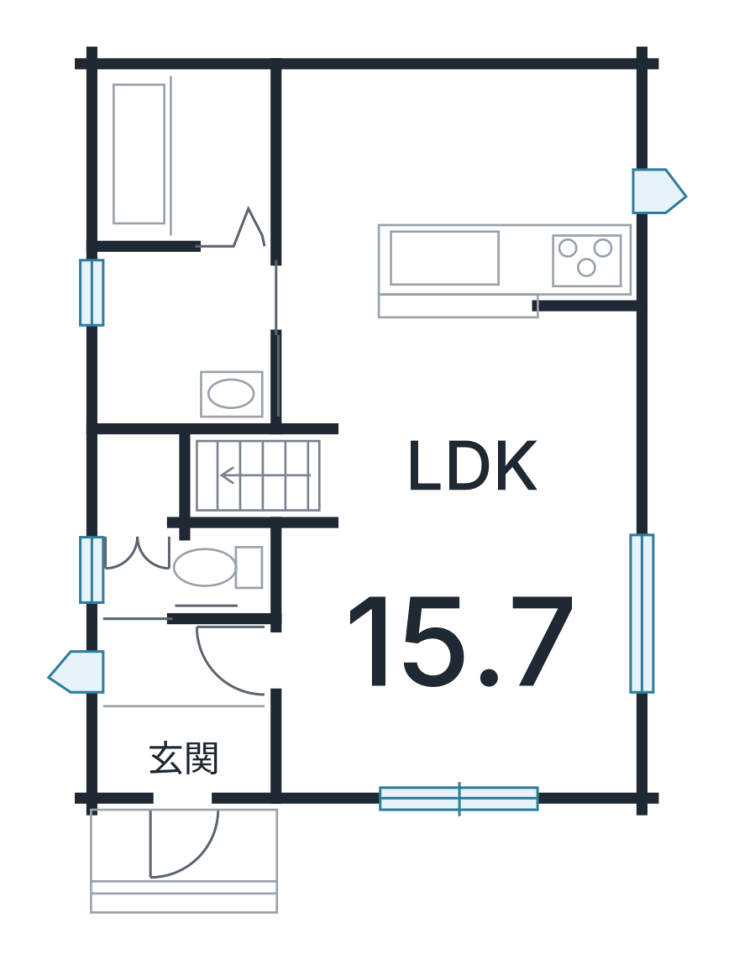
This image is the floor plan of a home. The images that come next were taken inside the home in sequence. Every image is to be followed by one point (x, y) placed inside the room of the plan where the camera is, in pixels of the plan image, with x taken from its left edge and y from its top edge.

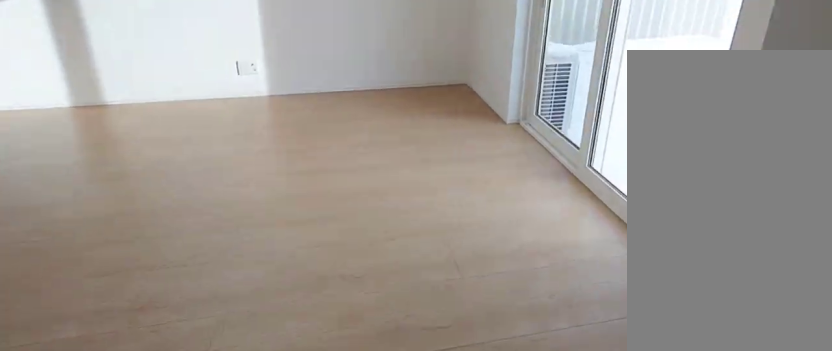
(458, 549)
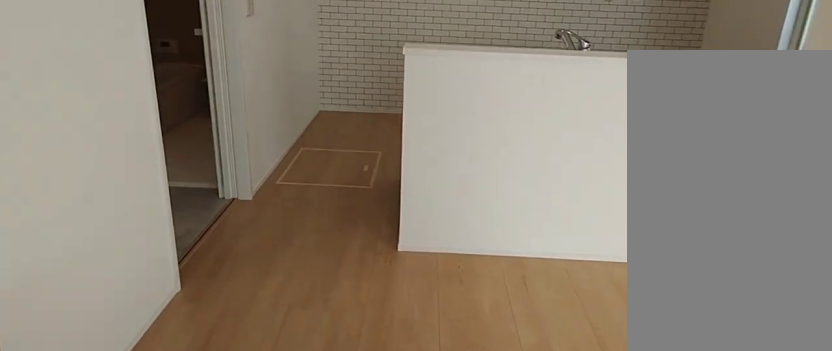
(458, 549)
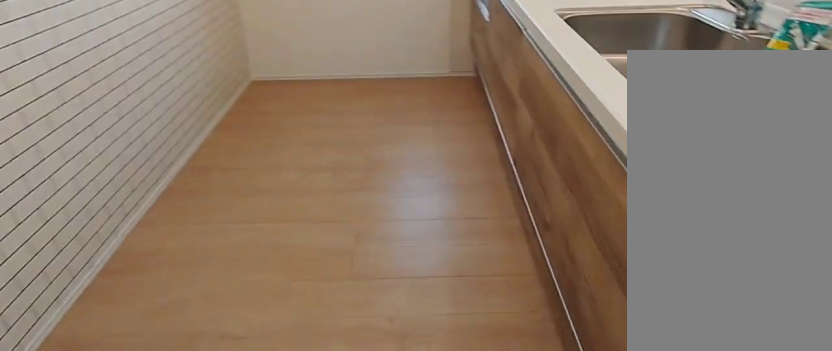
(475, 167)
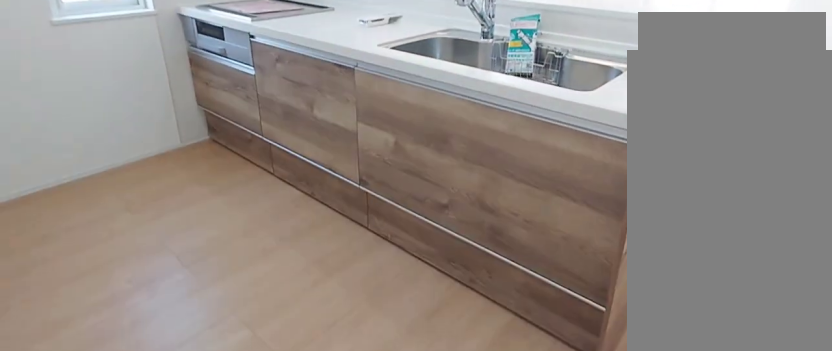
(475, 167)
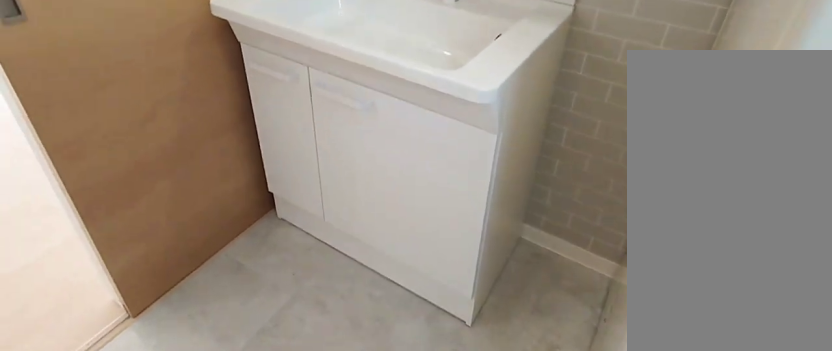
(180, 359)
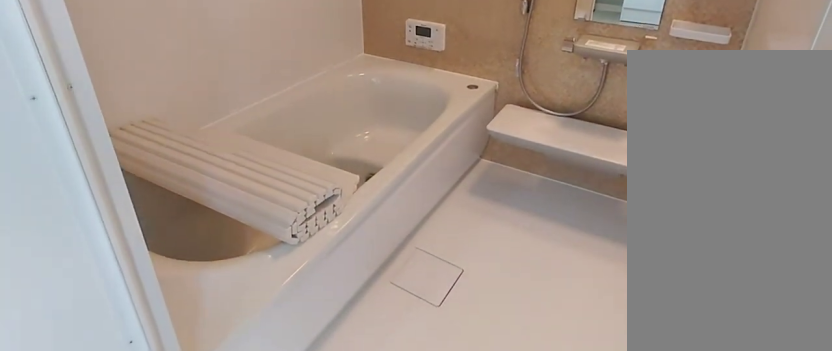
(180, 99)
